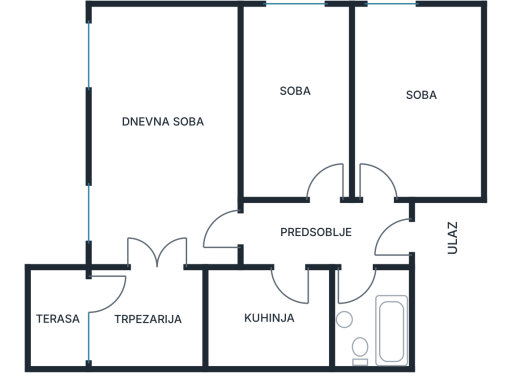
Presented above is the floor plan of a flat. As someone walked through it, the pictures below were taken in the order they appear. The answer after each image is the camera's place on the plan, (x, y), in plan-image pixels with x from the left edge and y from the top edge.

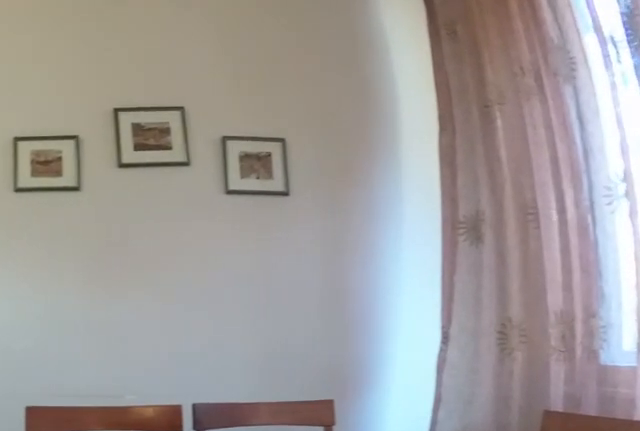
(130, 268)
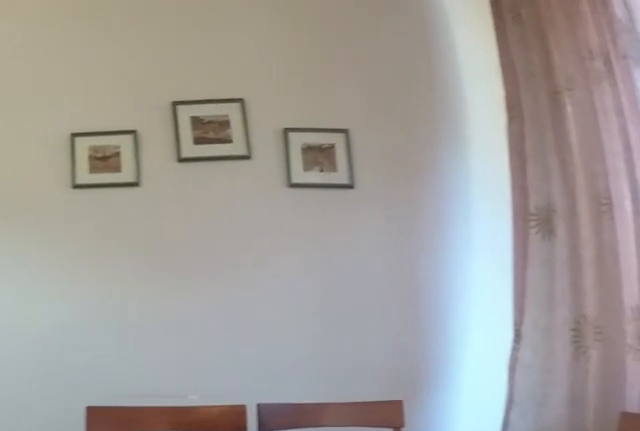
(129, 270)
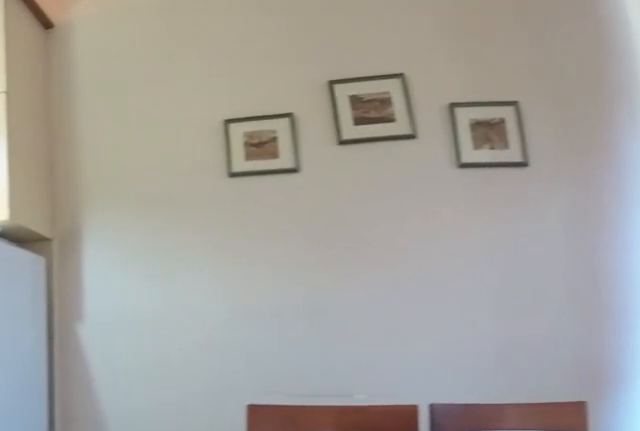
(127, 273)
